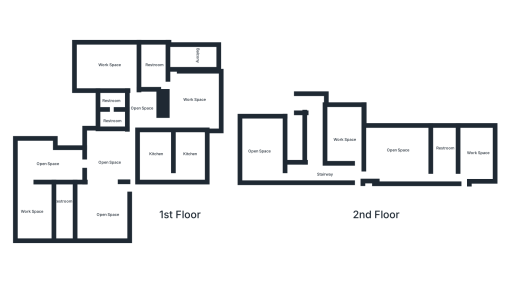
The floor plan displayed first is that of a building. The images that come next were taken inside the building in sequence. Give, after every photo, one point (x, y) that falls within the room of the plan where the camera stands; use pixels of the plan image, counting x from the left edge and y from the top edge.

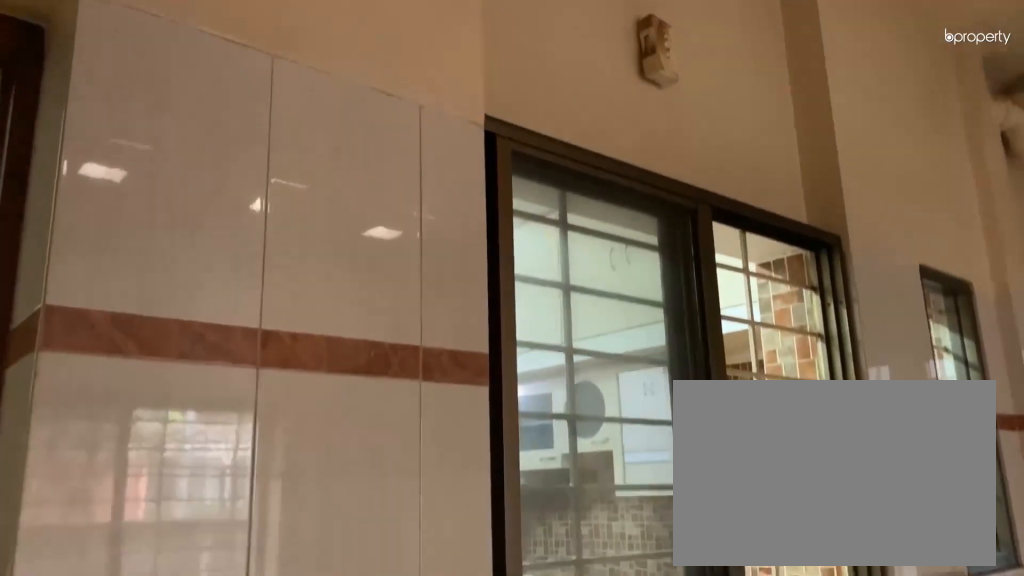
(191, 159)
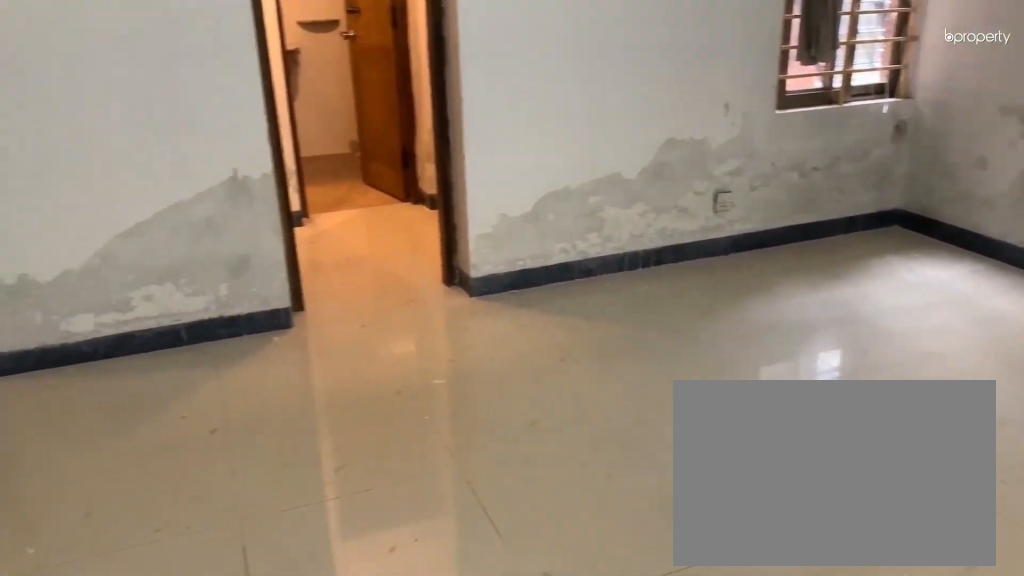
(109, 71)
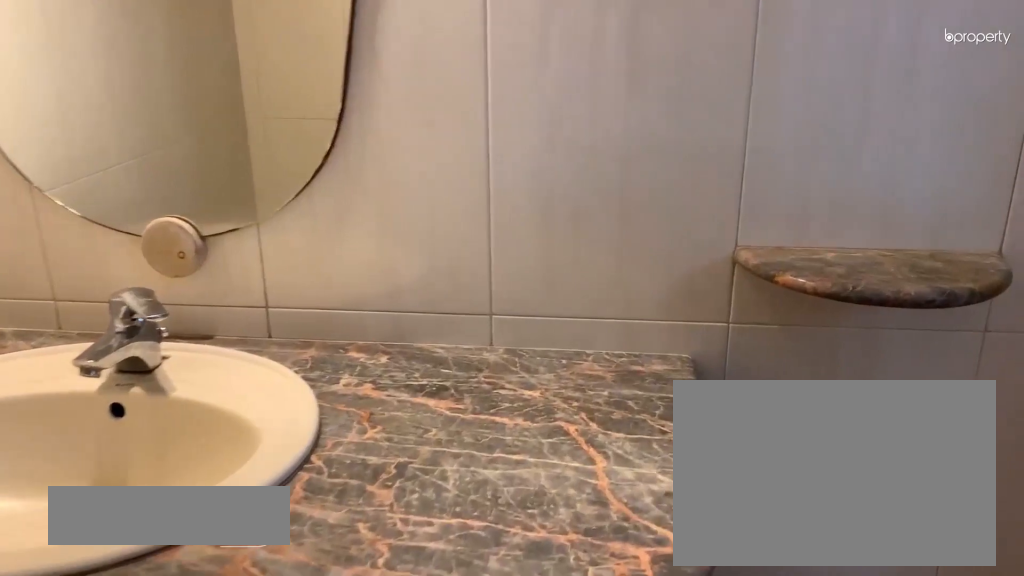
(110, 118)
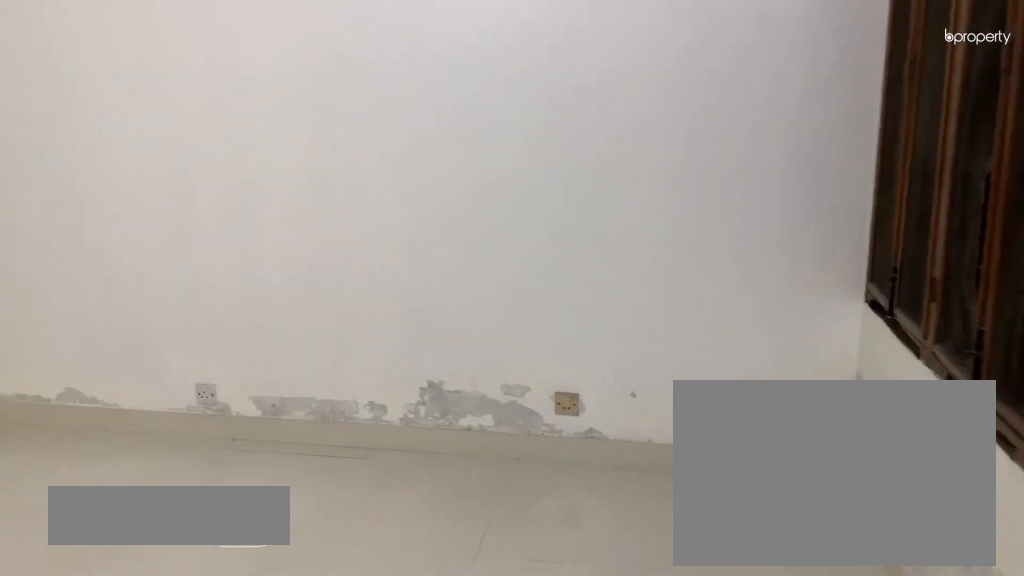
(191, 95)
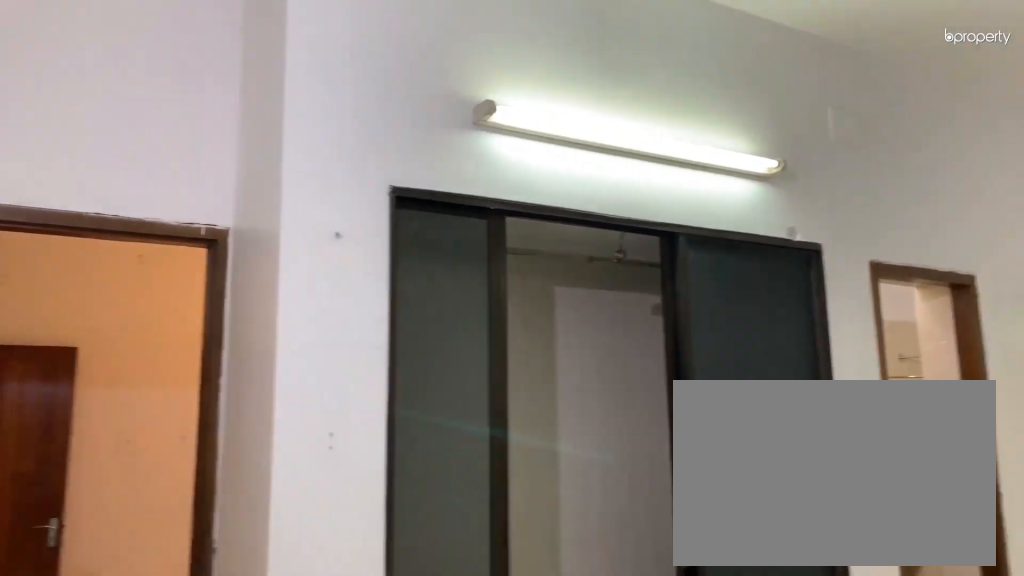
(191, 95)
